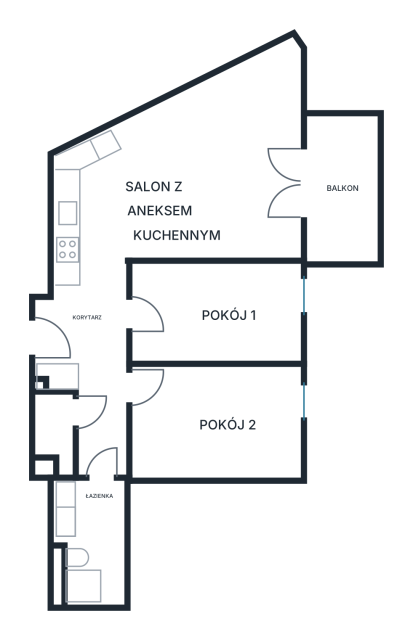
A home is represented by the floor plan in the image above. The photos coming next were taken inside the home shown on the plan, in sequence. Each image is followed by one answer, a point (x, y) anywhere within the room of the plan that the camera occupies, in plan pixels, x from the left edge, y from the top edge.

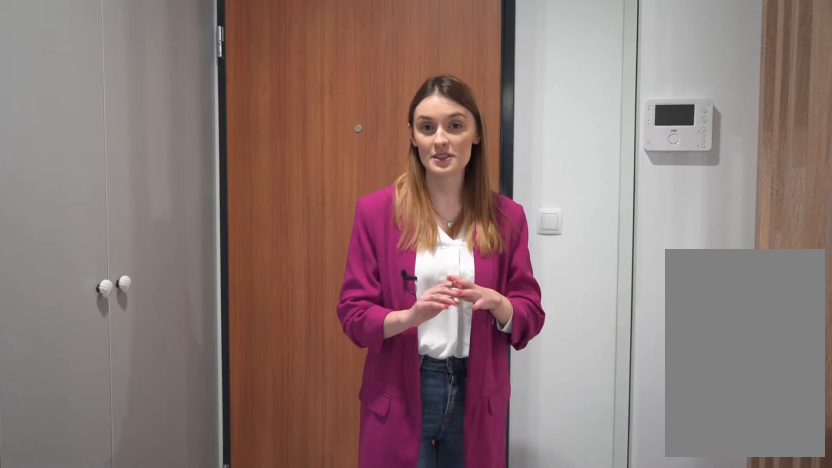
(95, 362)
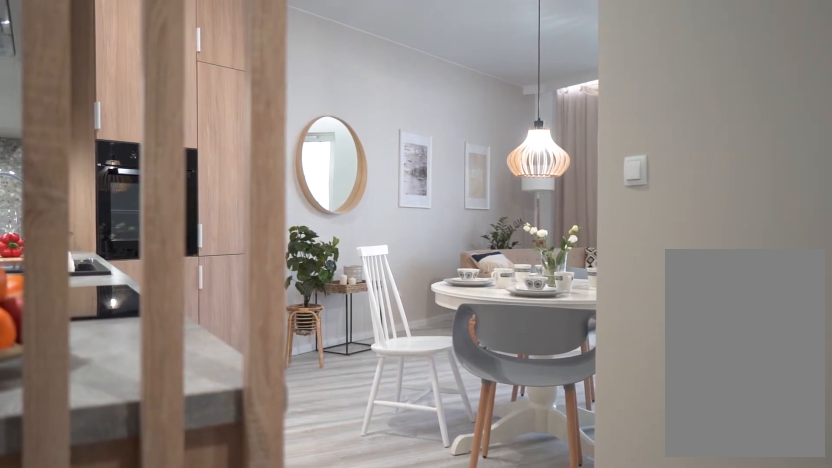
(95, 362)
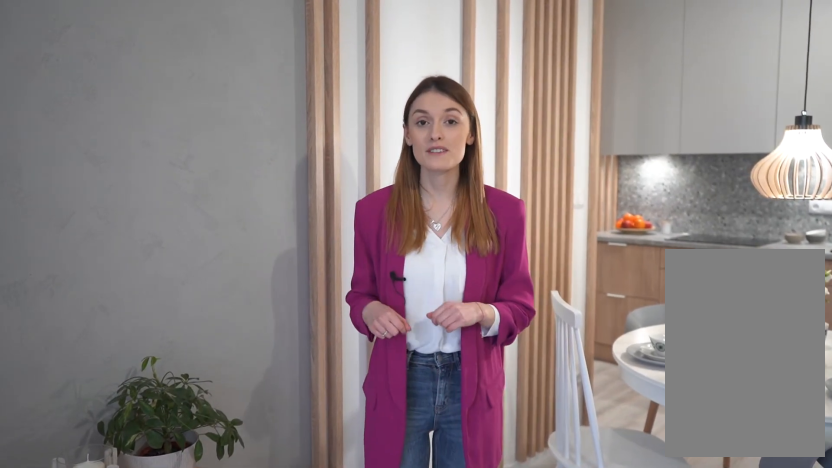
(186, 166)
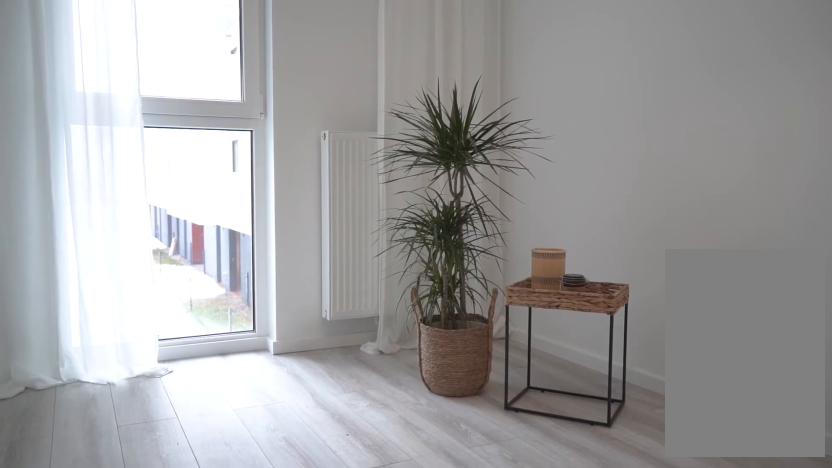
(219, 311)
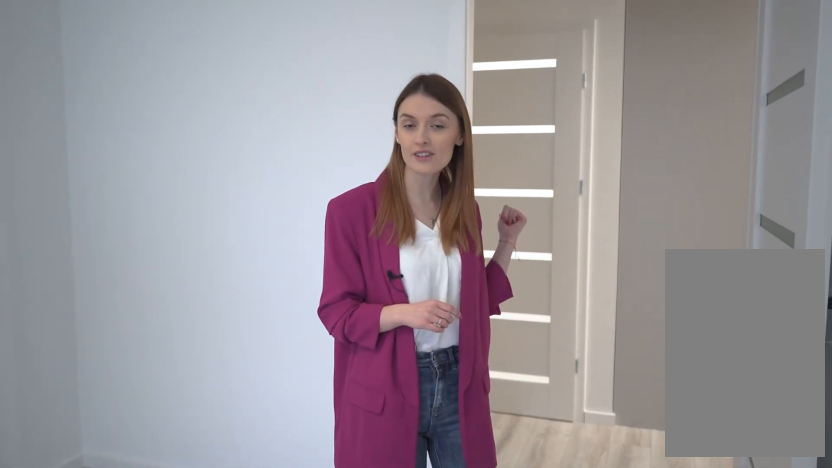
(218, 422)
